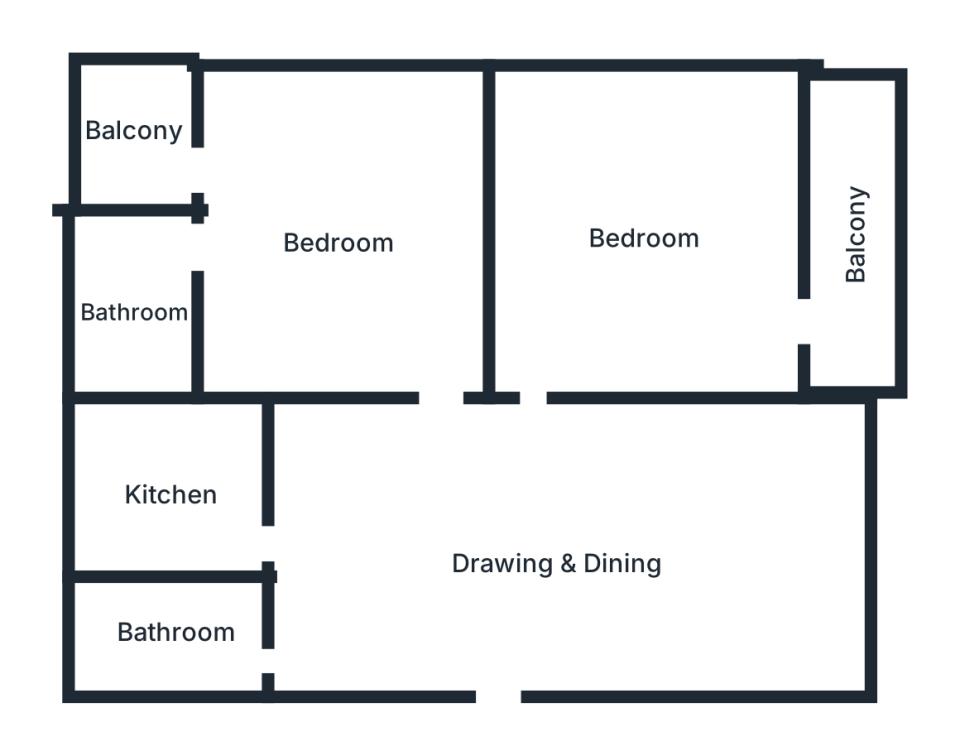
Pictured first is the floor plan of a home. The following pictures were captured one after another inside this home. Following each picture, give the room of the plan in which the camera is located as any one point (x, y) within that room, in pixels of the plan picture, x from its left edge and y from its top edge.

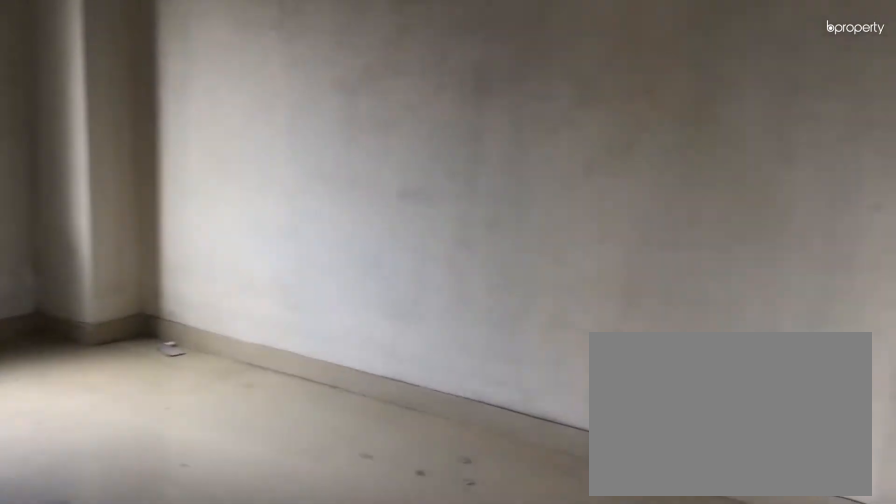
(506, 578)
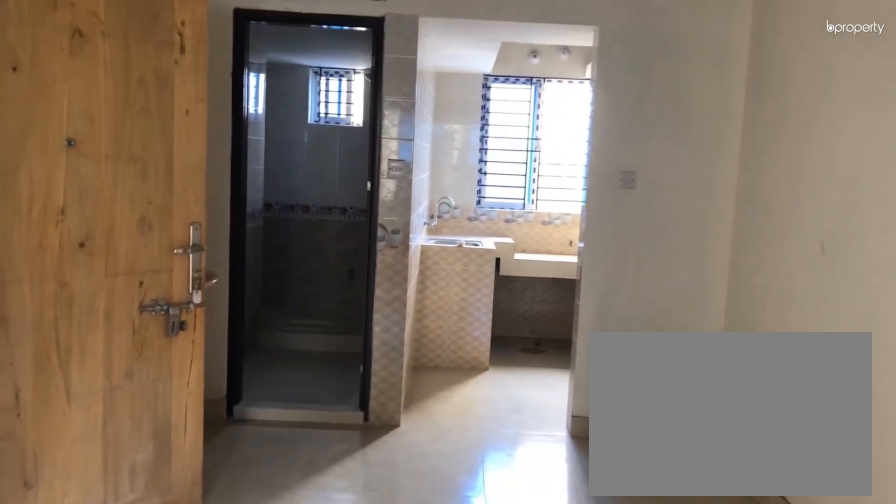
(506, 578)
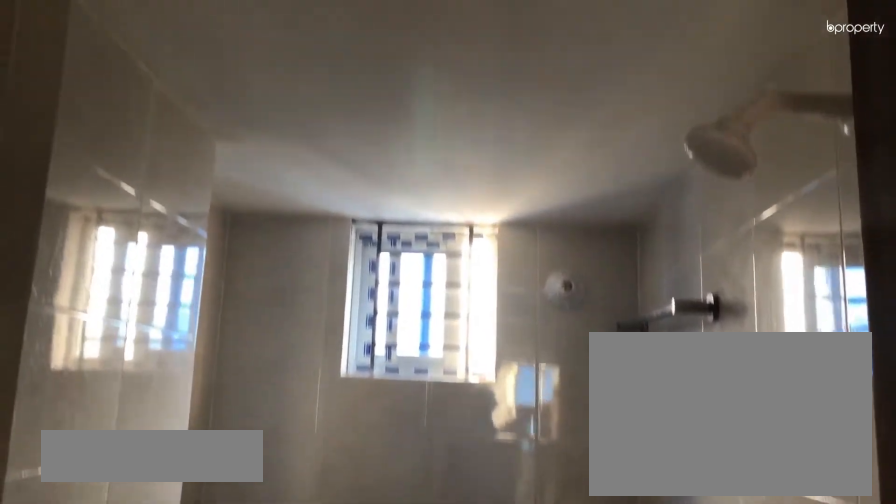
(177, 641)
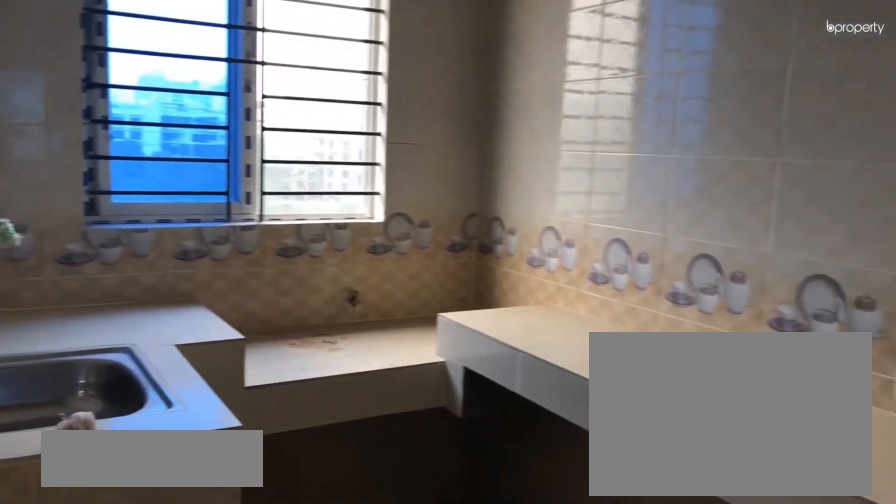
(173, 497)
